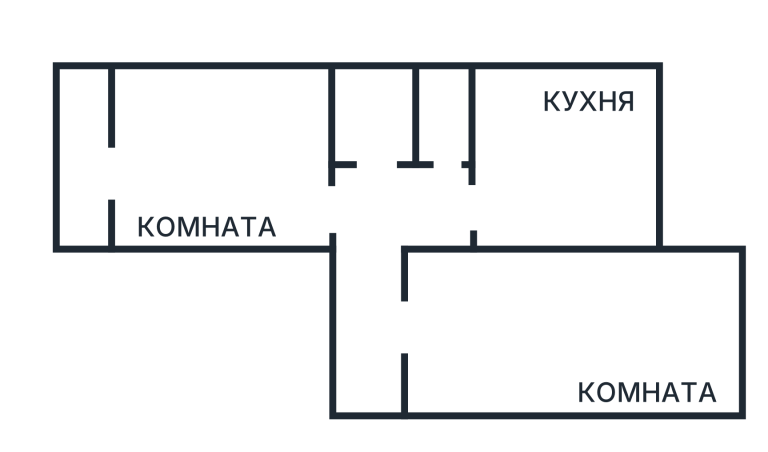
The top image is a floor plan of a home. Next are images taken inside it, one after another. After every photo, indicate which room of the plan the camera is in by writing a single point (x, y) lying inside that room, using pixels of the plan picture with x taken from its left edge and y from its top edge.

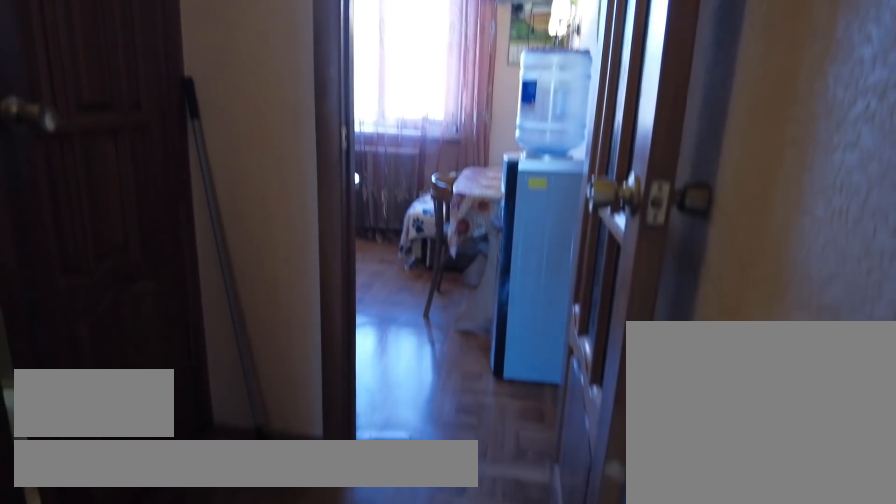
(377, 271)
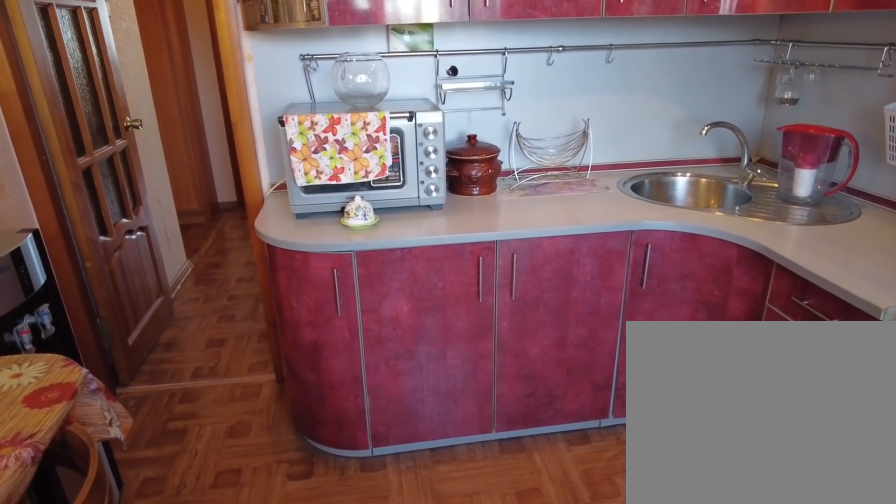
(517, 211)
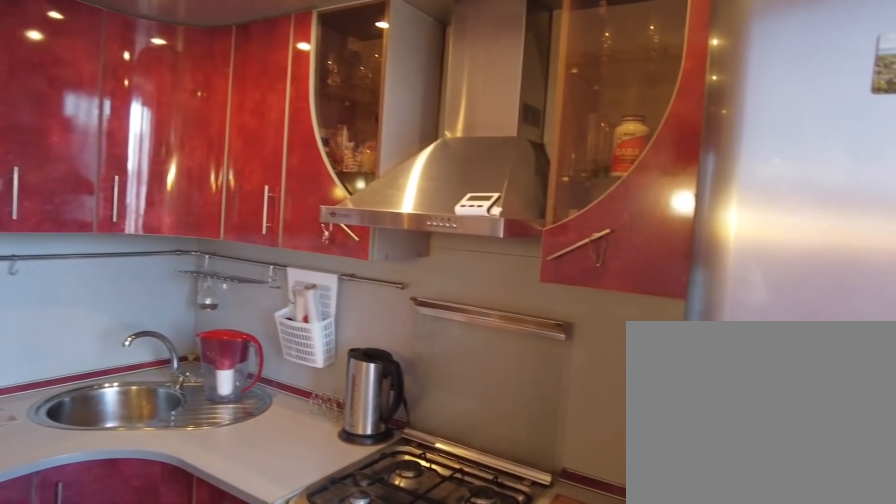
(517, 211)
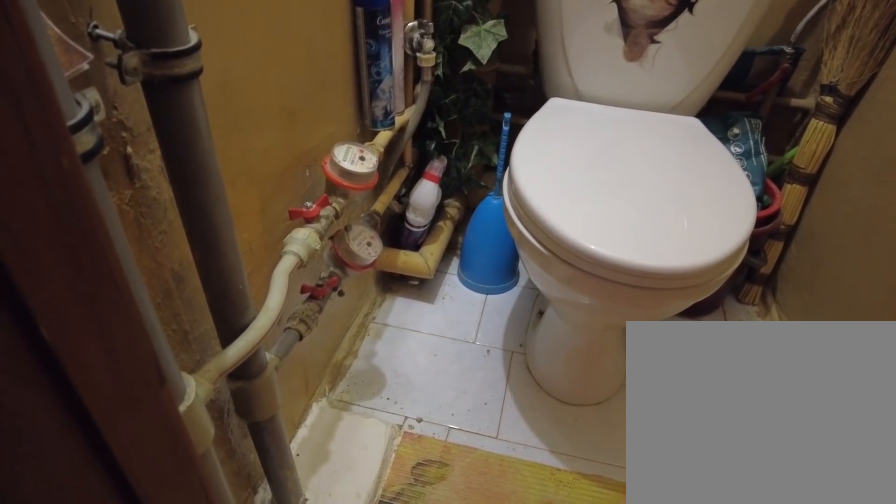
(446, 208)
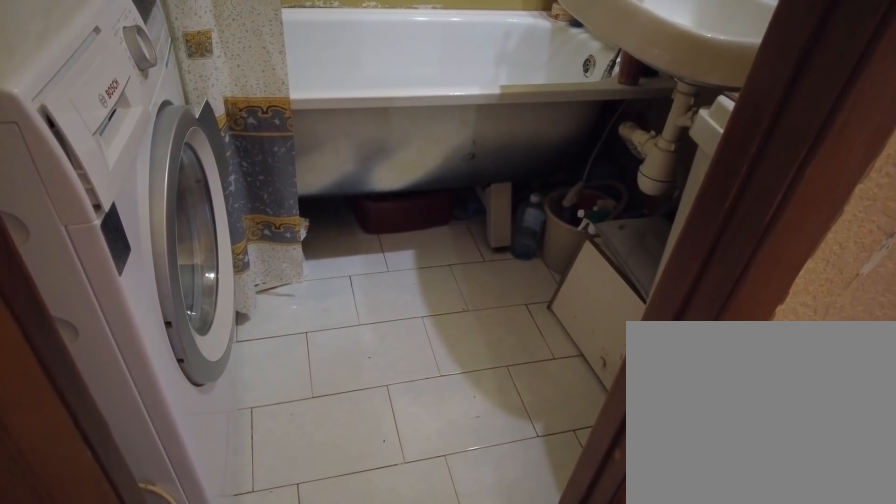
(380, 208)
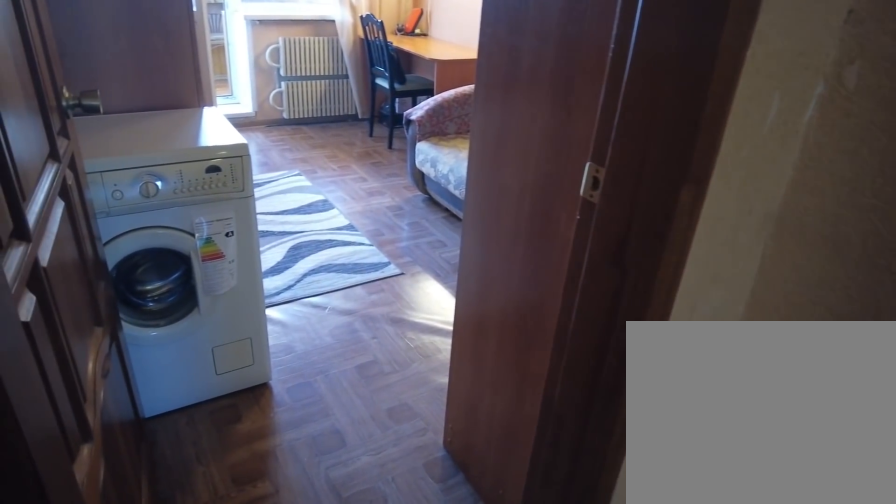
(354, 203)
